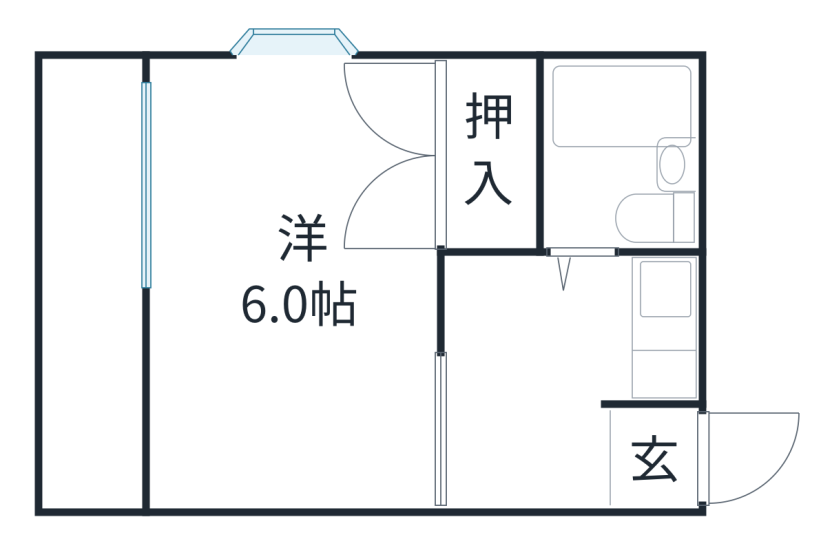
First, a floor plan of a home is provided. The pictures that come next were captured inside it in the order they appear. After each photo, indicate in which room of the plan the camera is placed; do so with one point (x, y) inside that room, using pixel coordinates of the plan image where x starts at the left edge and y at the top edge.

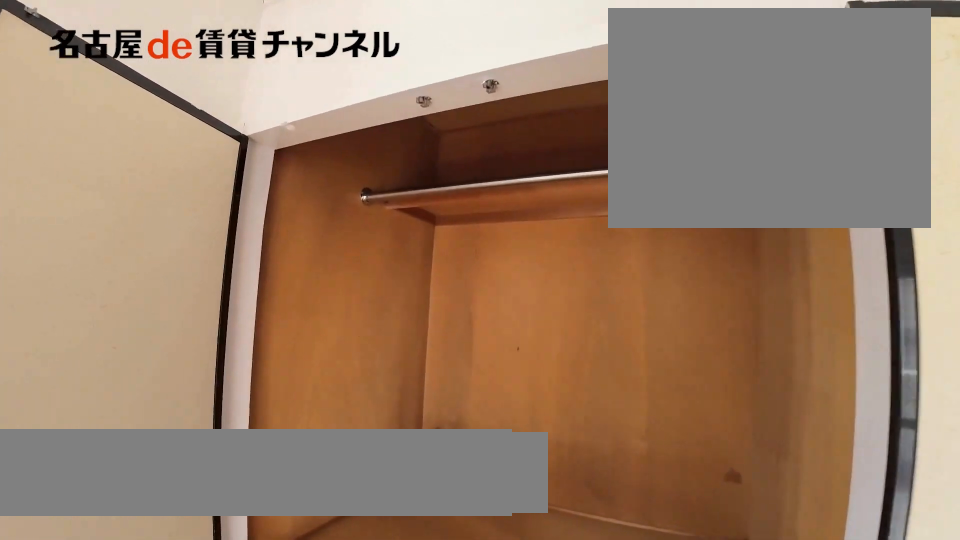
(490, 154)
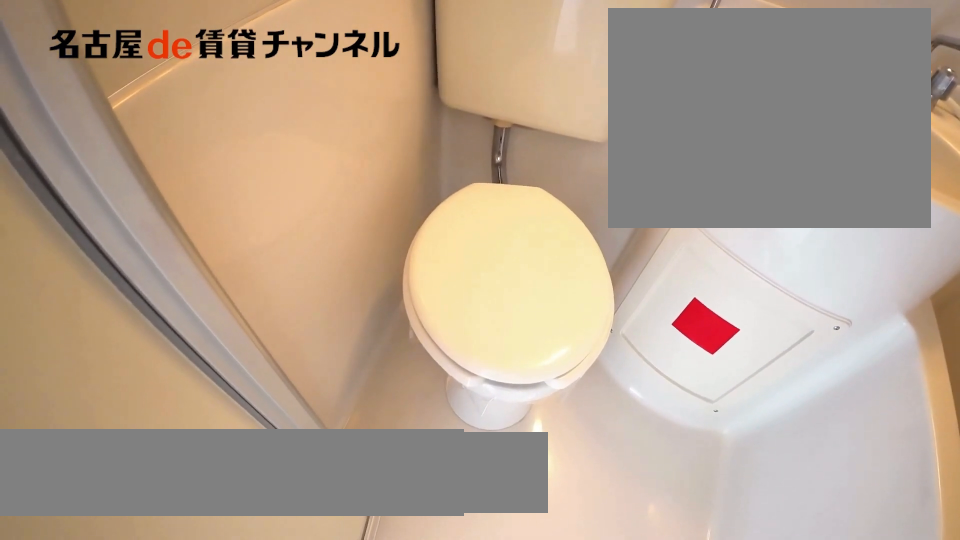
(620, 151)
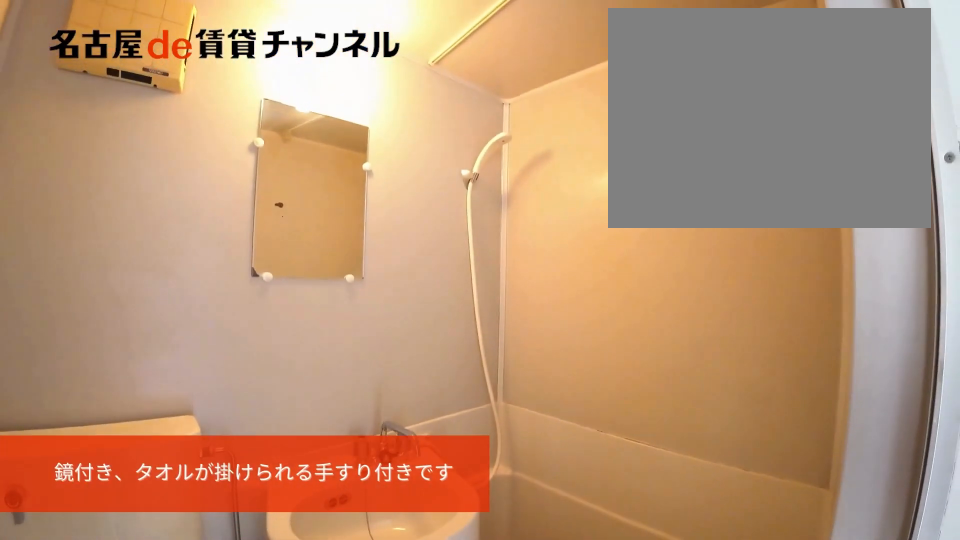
(620, 151)
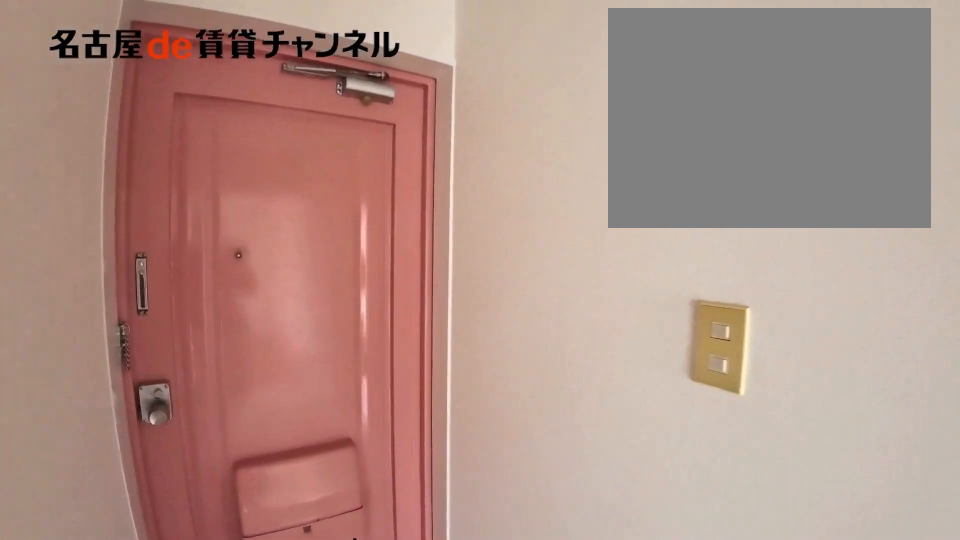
(655, 459)
